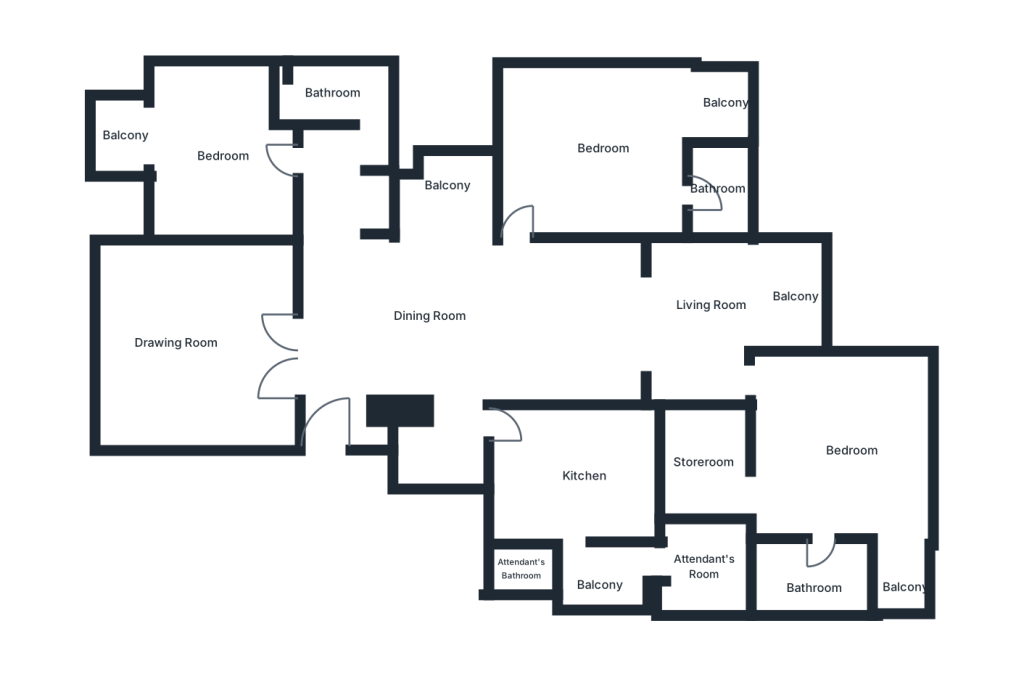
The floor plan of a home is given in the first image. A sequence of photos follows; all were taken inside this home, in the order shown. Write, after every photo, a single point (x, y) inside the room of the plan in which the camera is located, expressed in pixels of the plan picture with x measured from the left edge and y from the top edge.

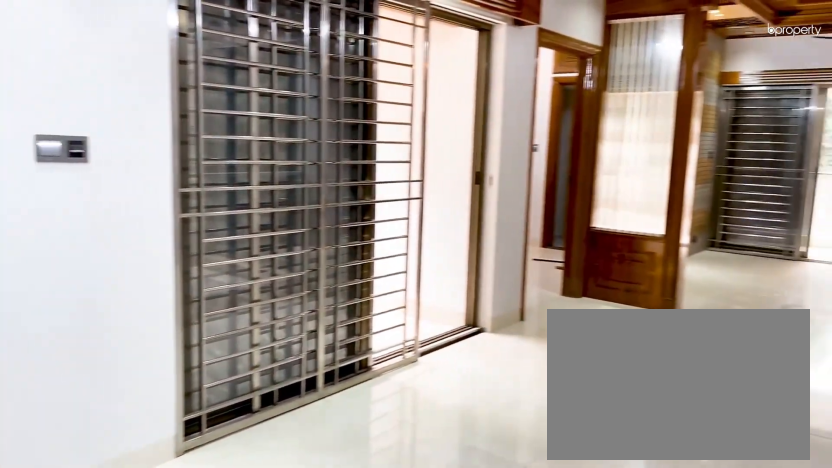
(339, 353)
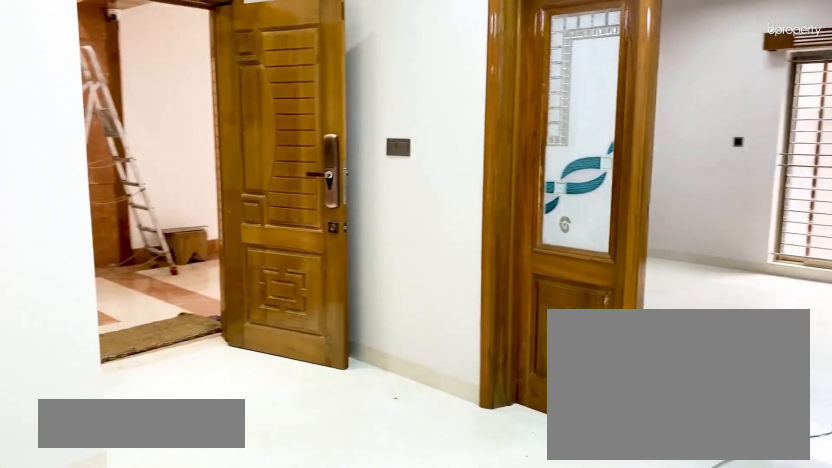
(339, 353)
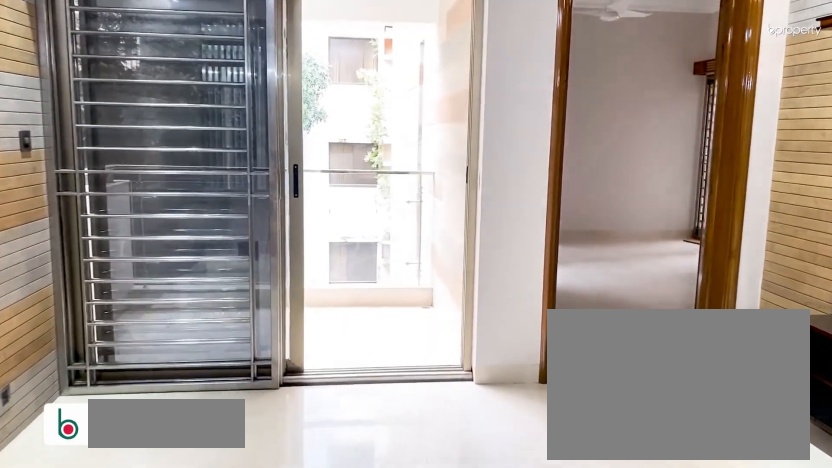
(690, 309)
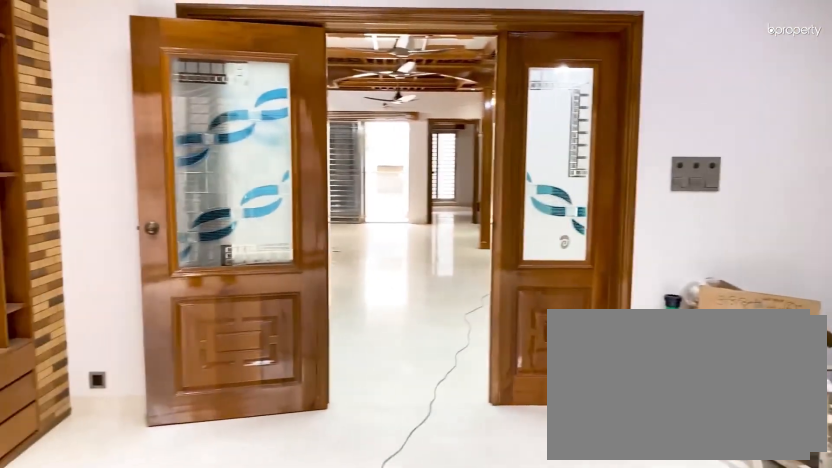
(177, 339)
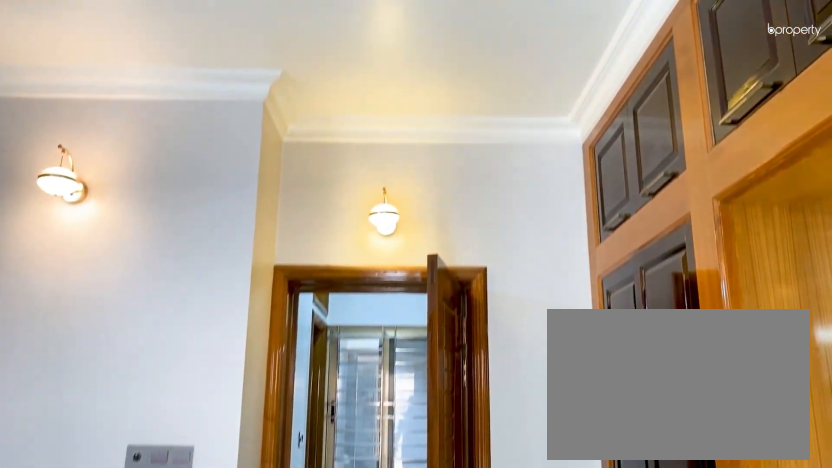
(223, 146)
